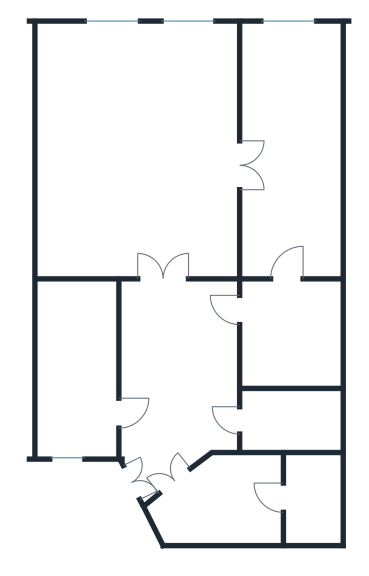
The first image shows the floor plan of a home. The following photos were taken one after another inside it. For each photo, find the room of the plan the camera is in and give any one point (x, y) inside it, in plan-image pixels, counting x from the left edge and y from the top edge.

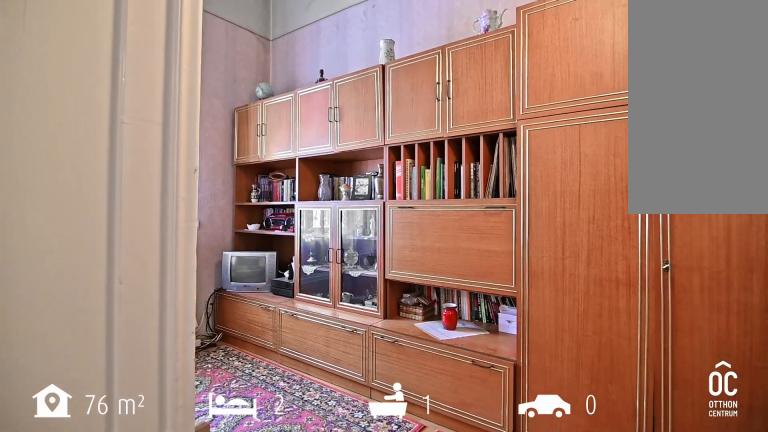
(288, 153)
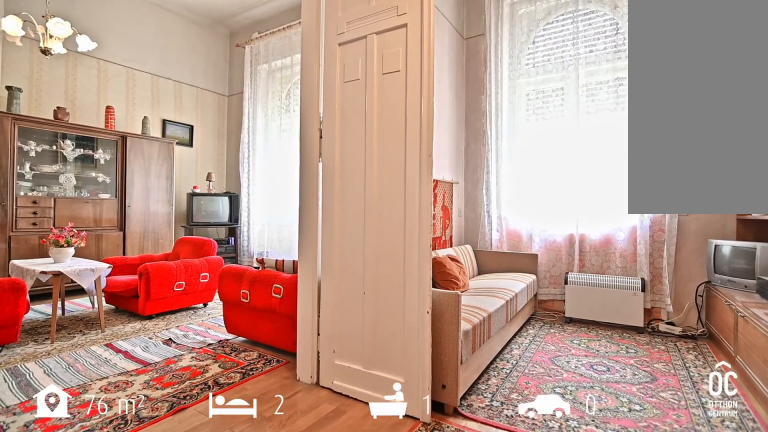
(288, 153)
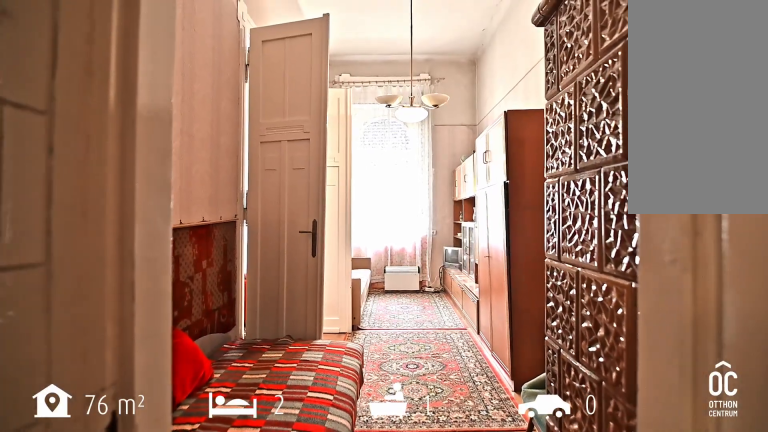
(288, 333)
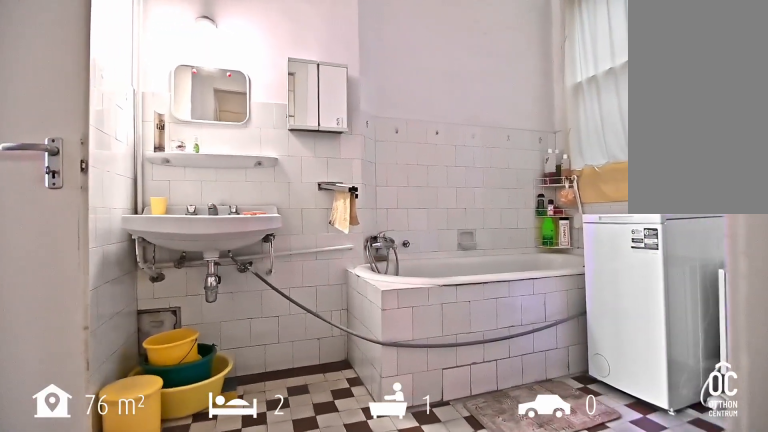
(288, 333)
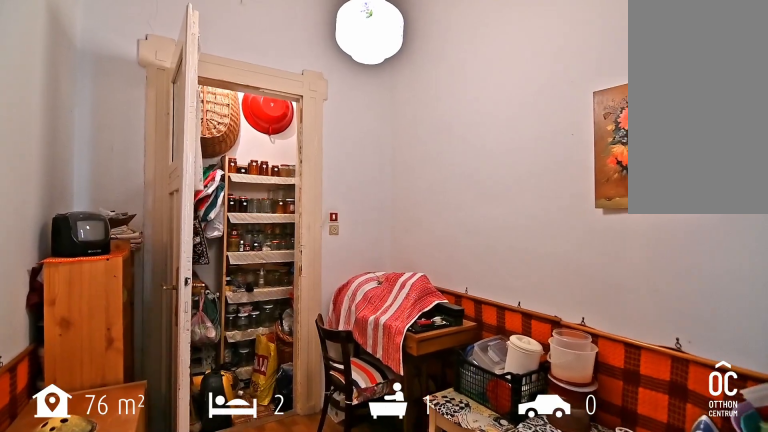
(220, 498)
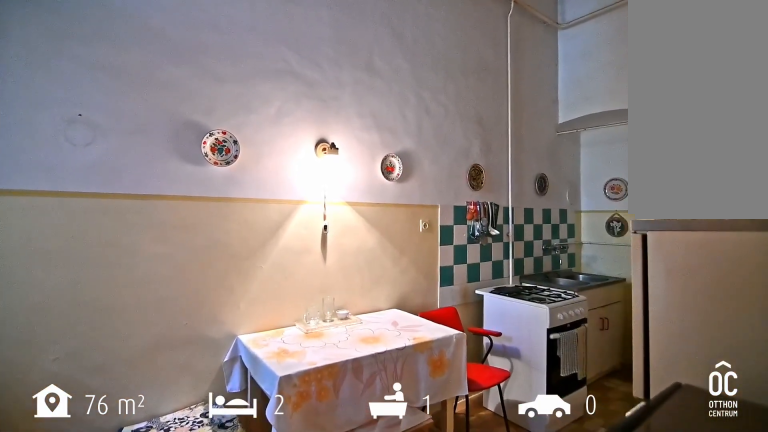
(77, 373)
